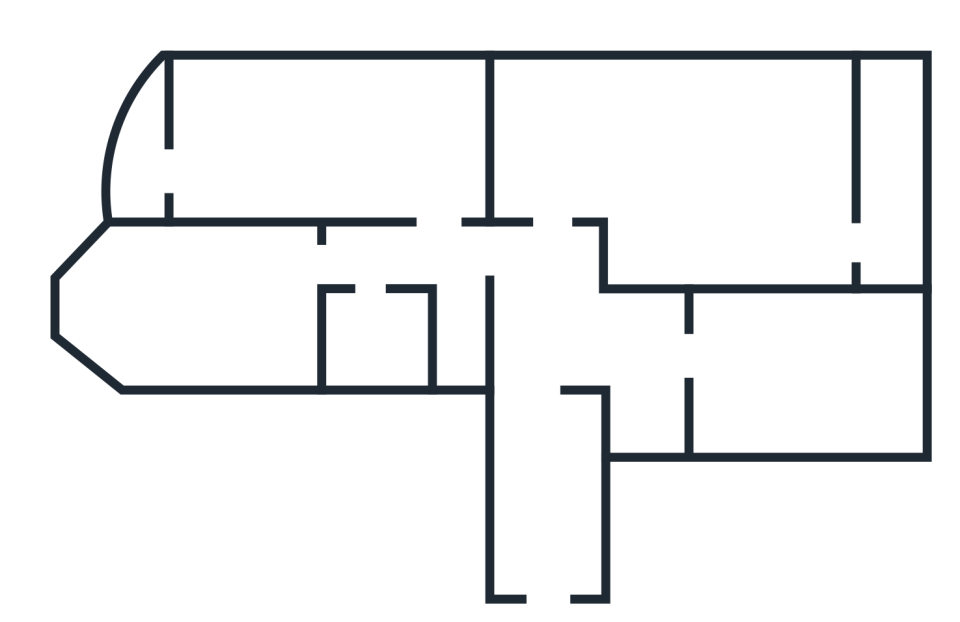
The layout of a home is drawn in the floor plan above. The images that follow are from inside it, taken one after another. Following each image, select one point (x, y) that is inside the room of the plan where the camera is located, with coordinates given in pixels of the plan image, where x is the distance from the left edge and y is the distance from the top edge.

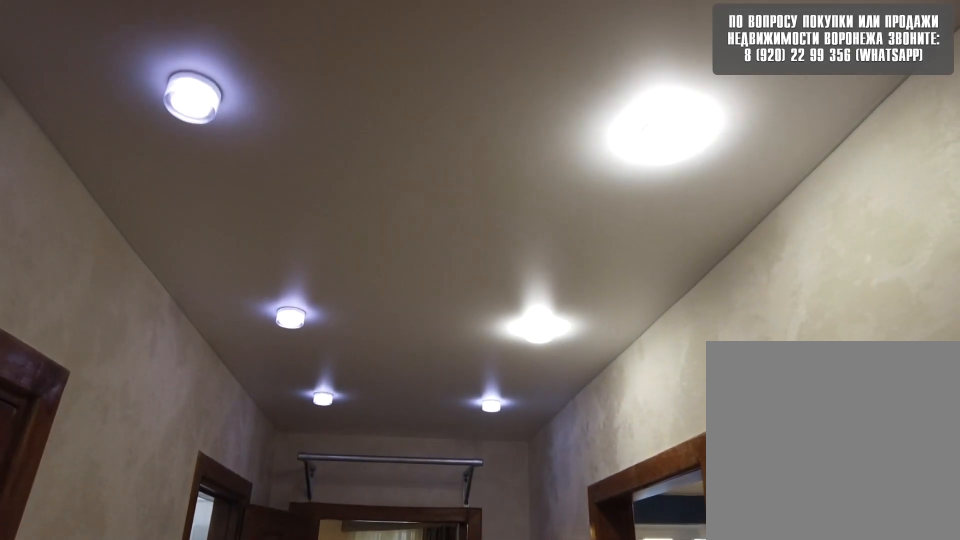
(548, 269)
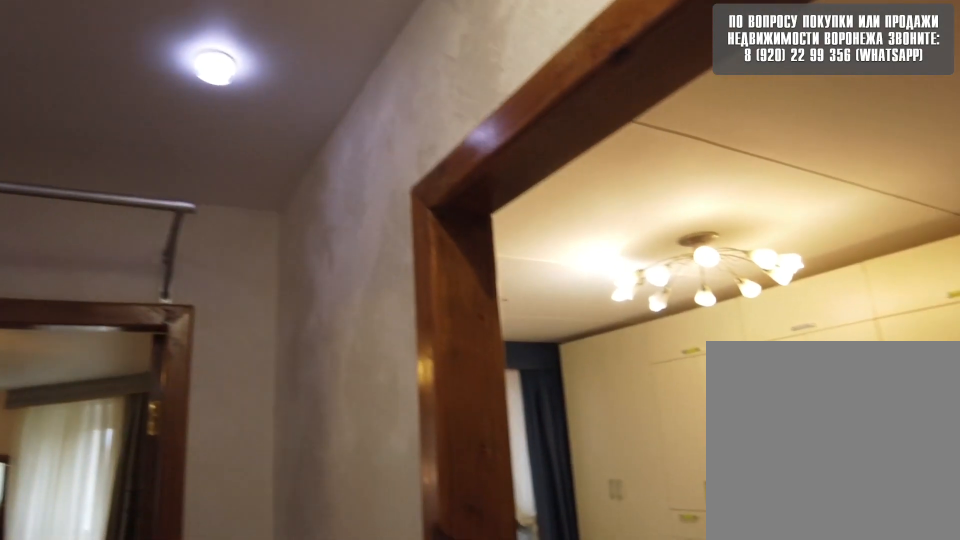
(436, 253)
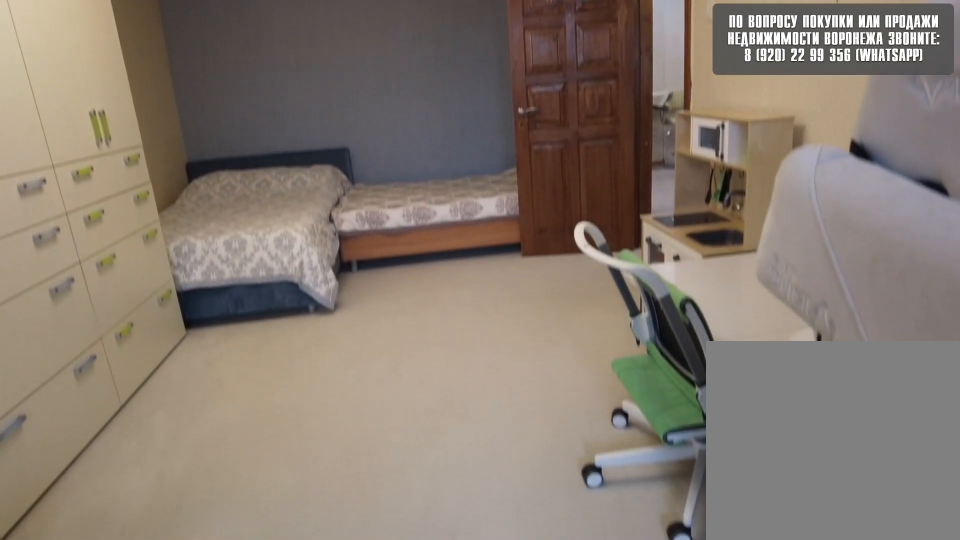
(394, 152)
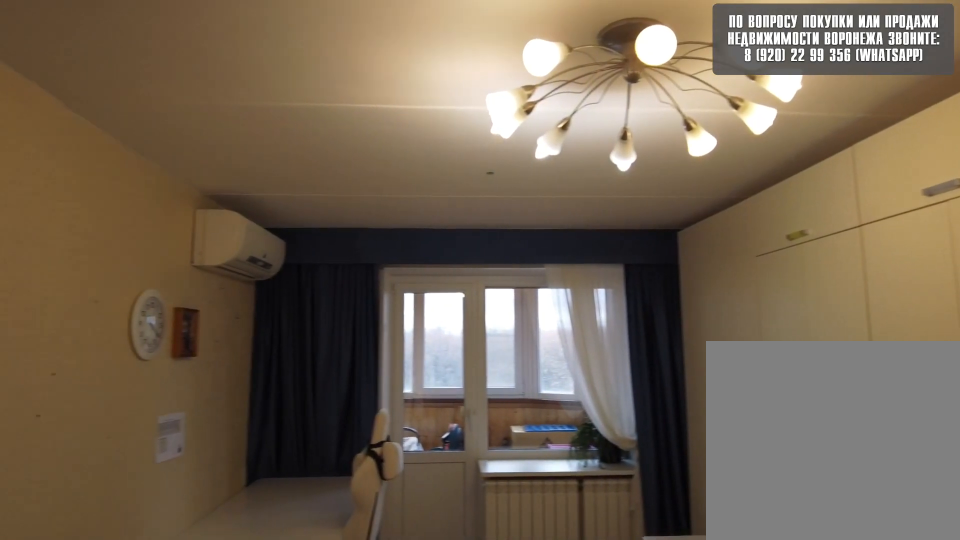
(394, 152)
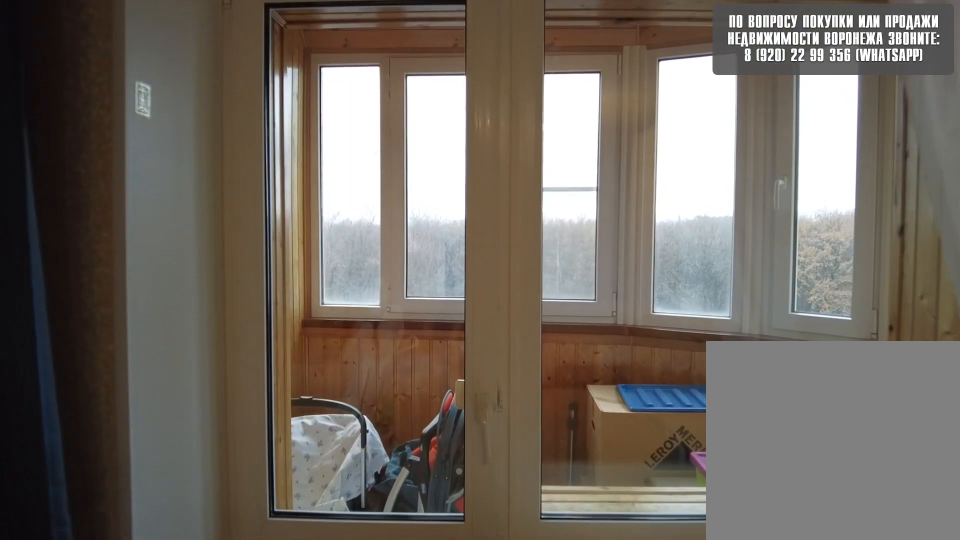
(233, 156)
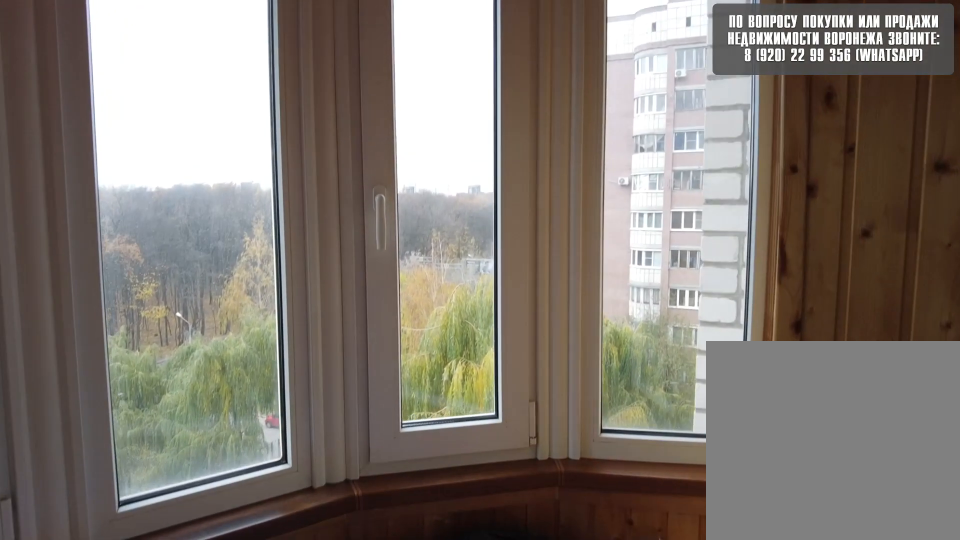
(149, 159)
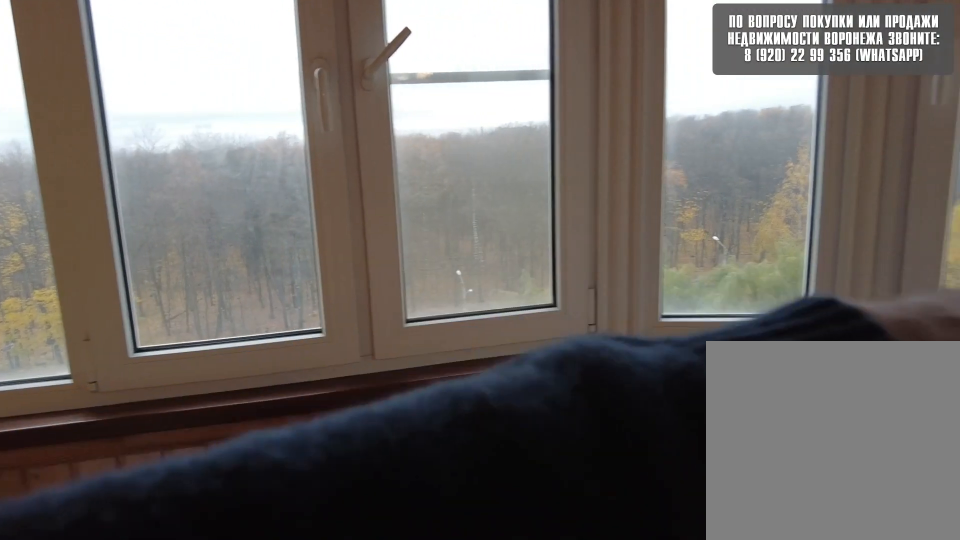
(149, 159)
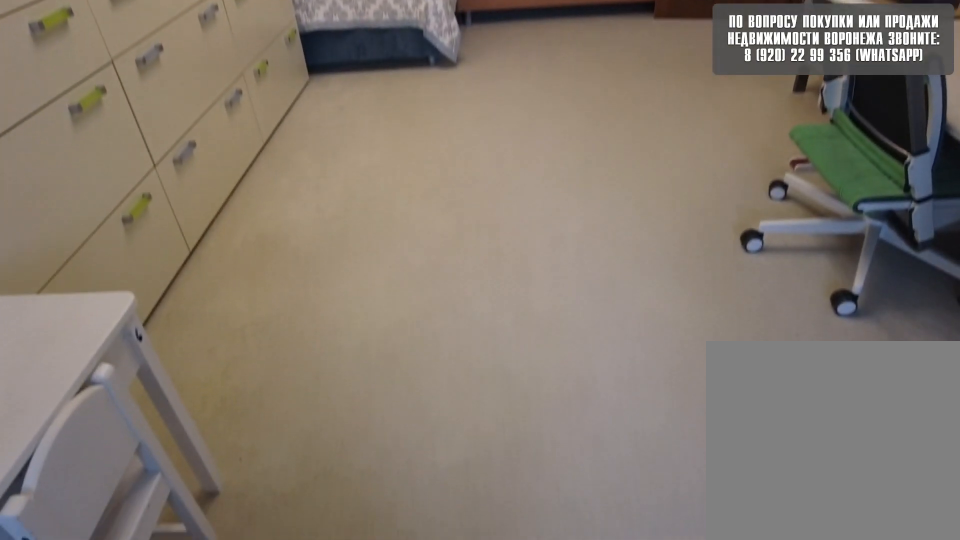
(222, 167)
